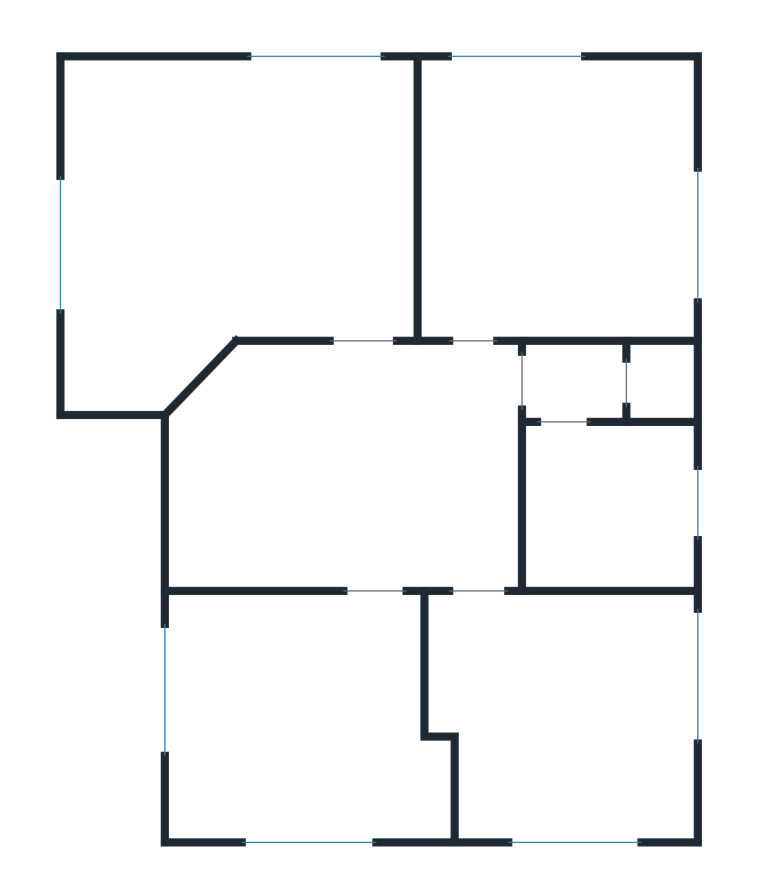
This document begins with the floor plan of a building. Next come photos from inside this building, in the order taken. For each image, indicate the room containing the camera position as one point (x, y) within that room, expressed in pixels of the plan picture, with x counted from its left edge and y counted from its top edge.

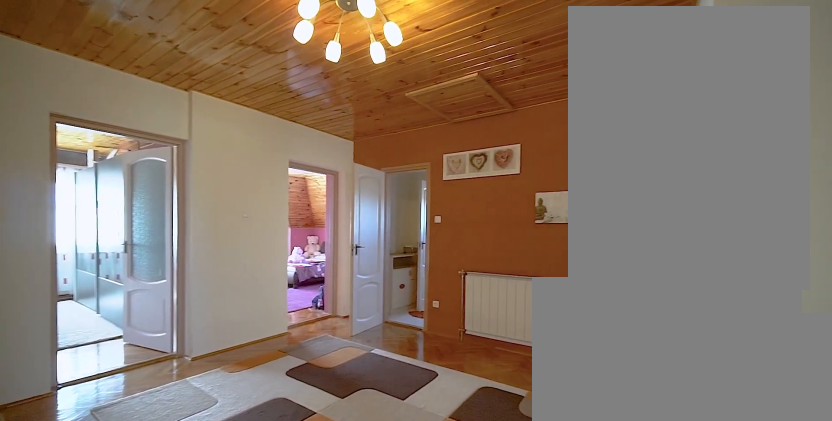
(424, 459)
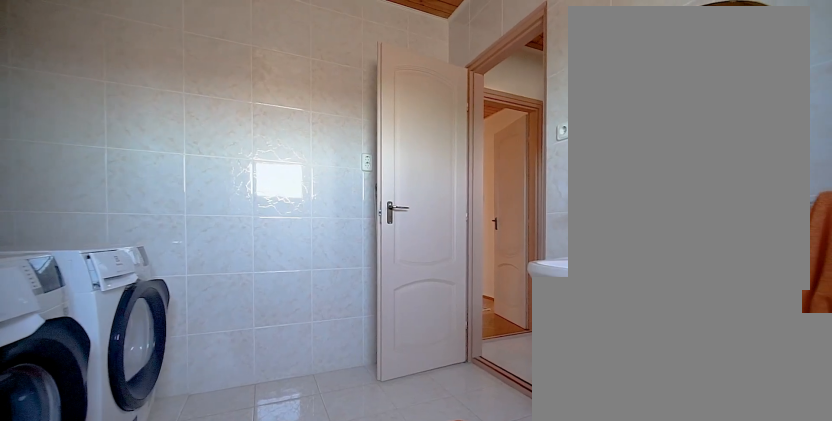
(609, 511)
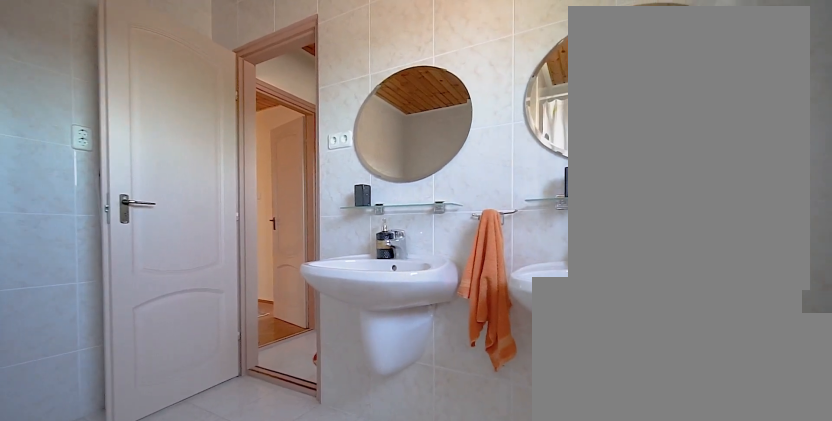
(609, 511)
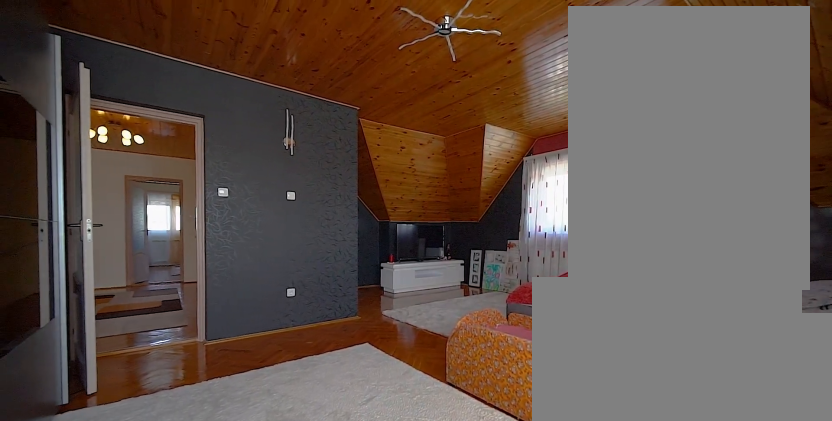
(258, 199)
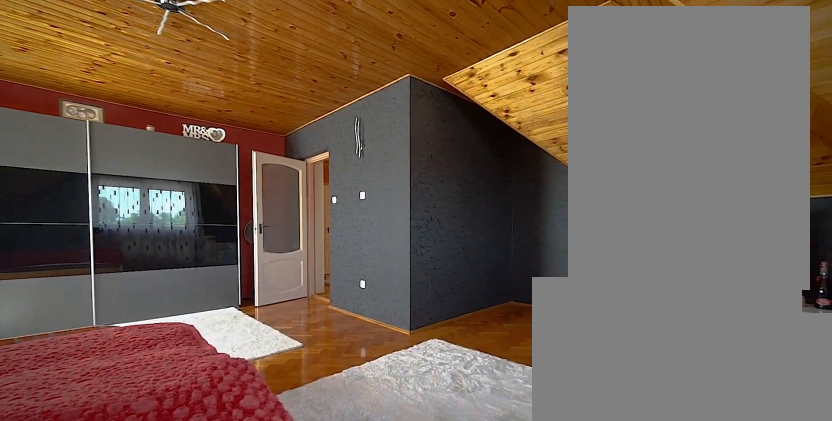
(256, 199)
